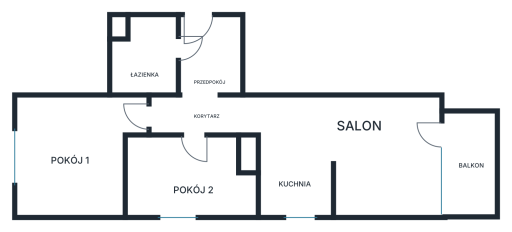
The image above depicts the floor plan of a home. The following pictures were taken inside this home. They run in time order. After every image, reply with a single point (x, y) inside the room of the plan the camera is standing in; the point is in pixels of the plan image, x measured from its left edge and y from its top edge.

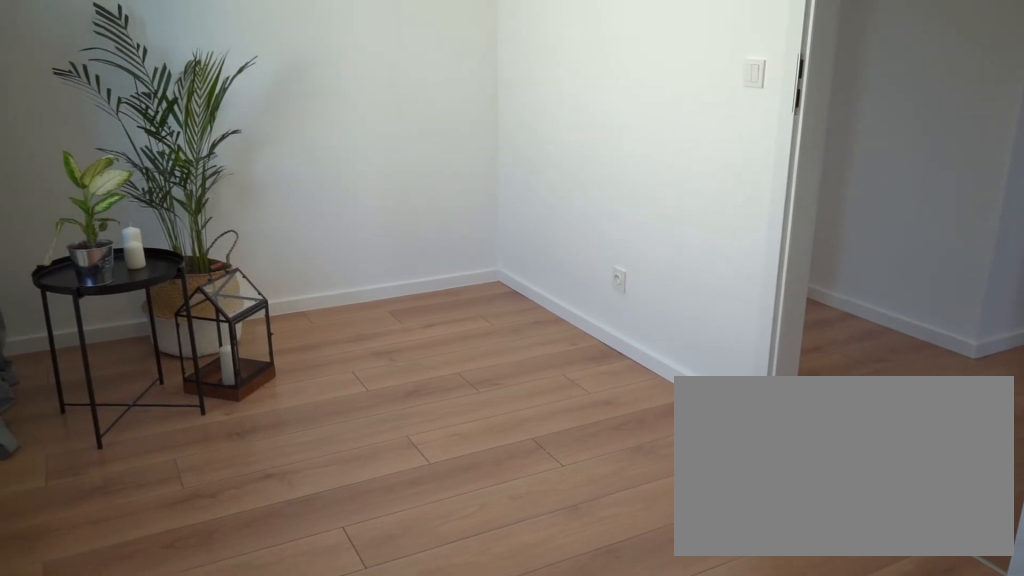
(190, 177)
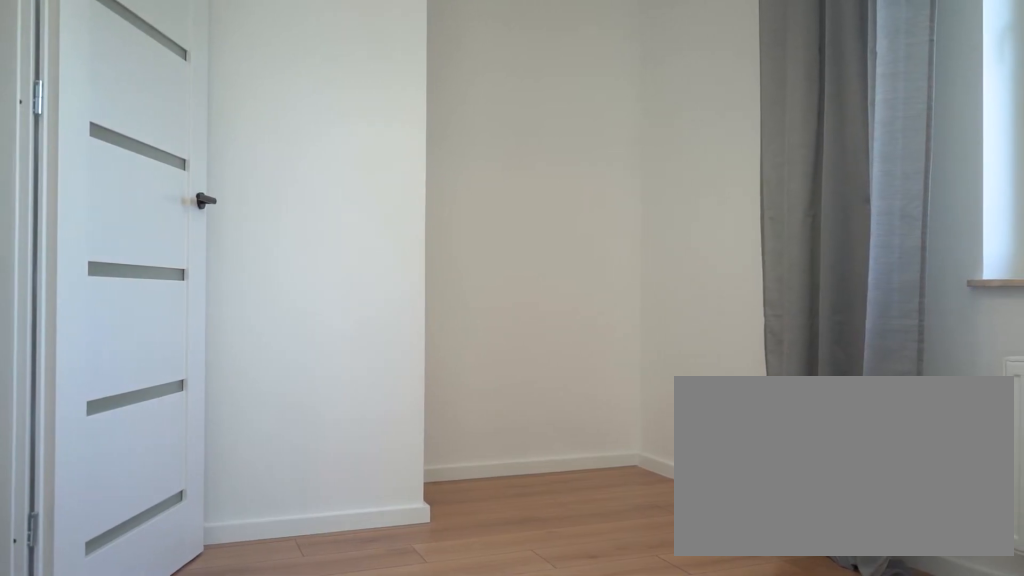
(196, 178)
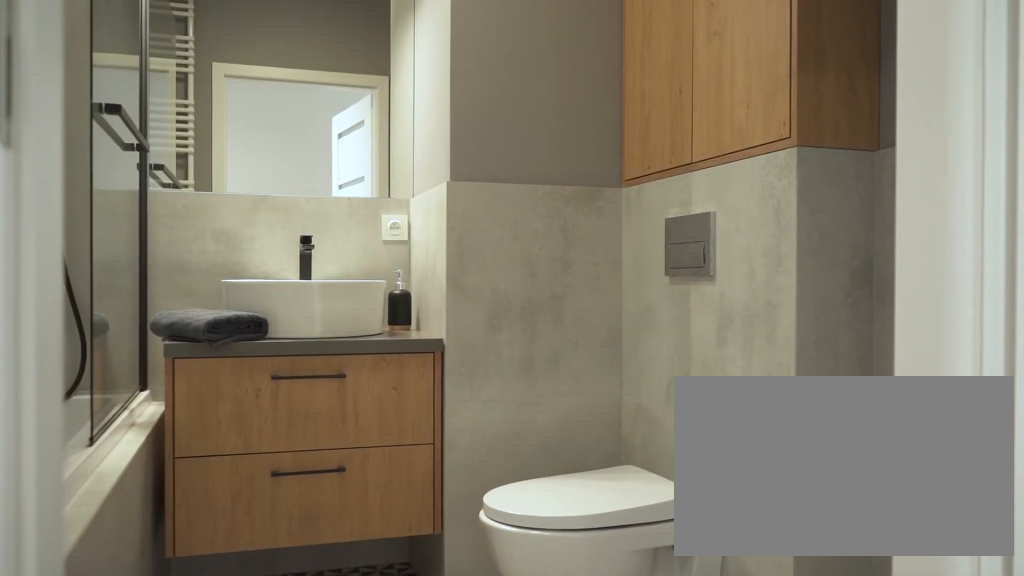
(169, 55)
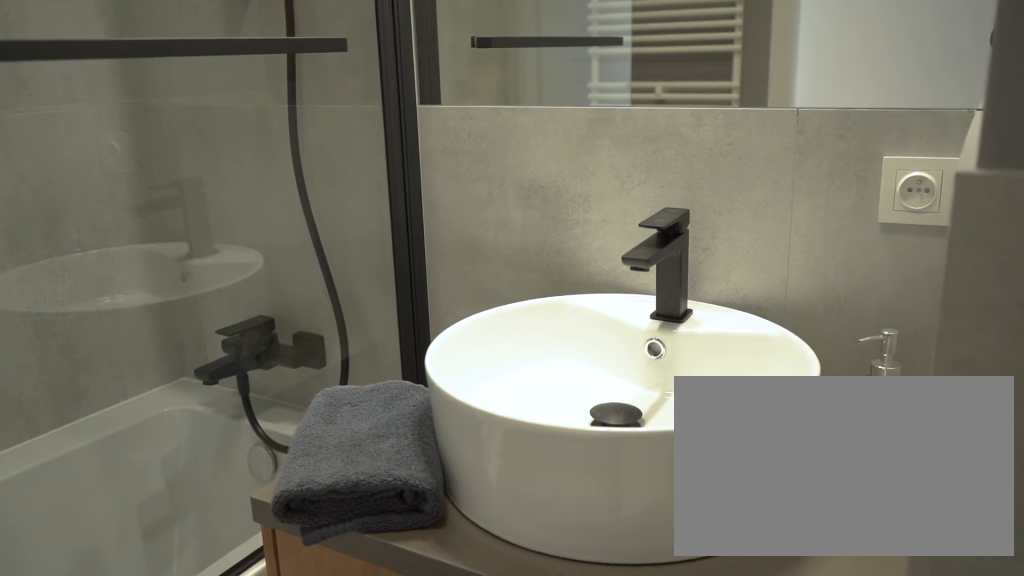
(146, 61)
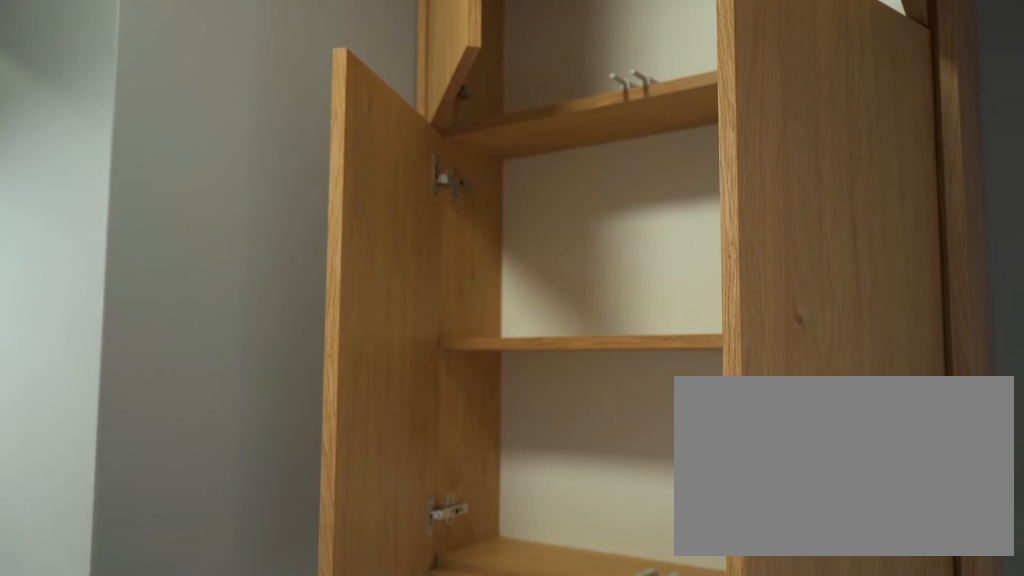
(144, 56)
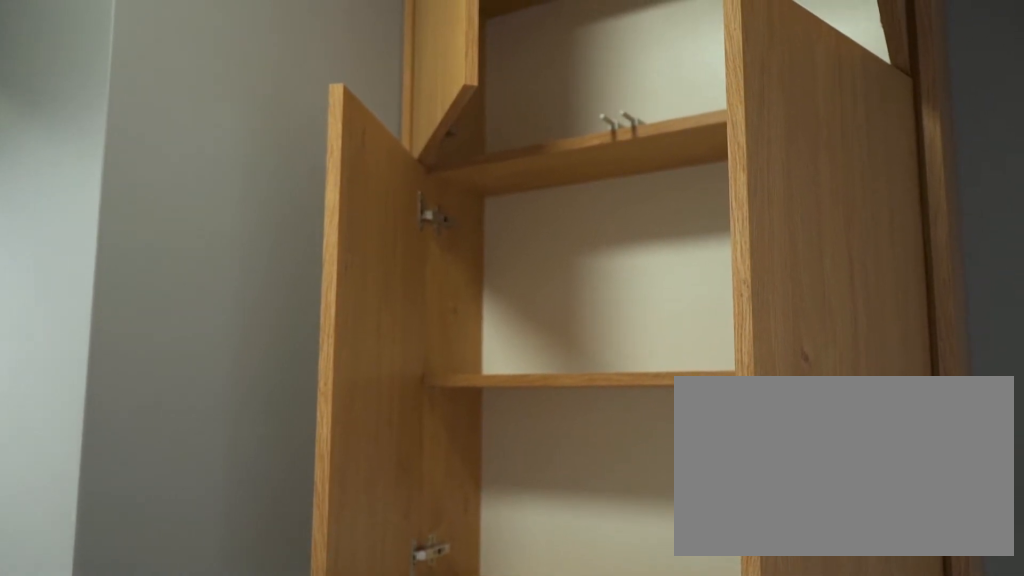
(144, 56)
